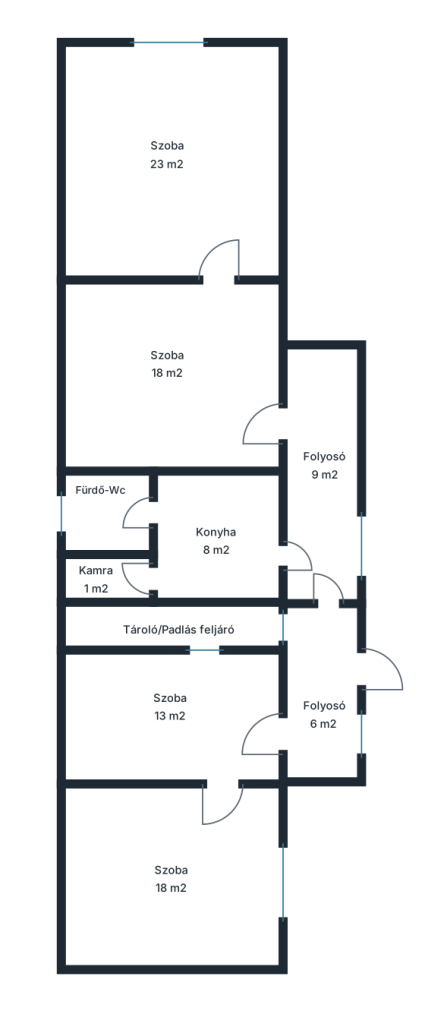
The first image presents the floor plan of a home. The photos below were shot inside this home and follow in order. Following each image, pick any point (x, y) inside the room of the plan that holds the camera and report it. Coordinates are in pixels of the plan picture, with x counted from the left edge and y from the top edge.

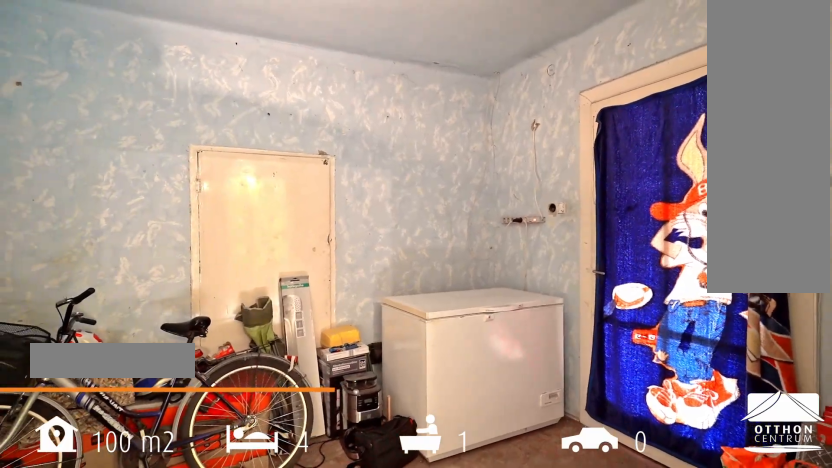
(160, 724)
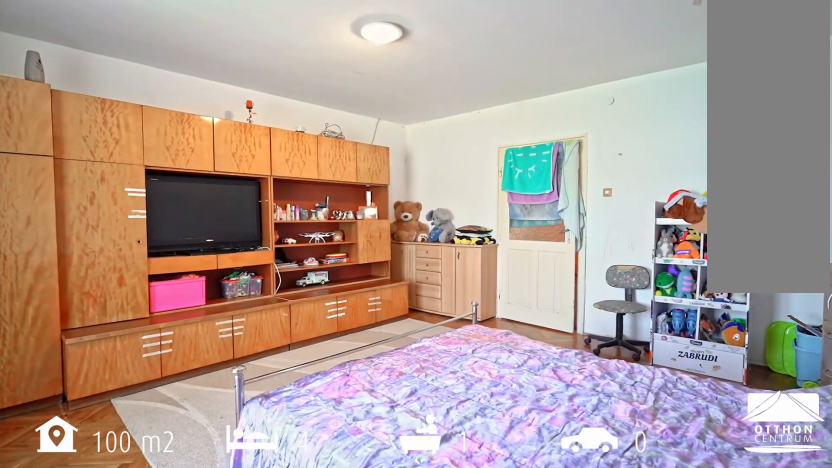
(171, 160)
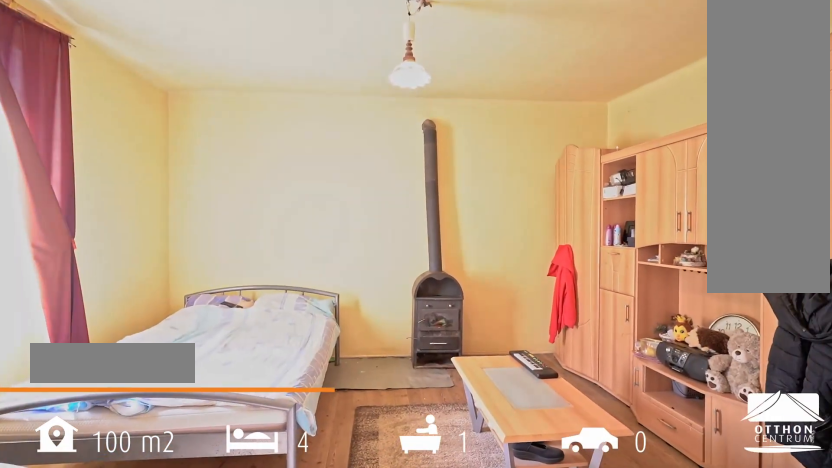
(164, 868)
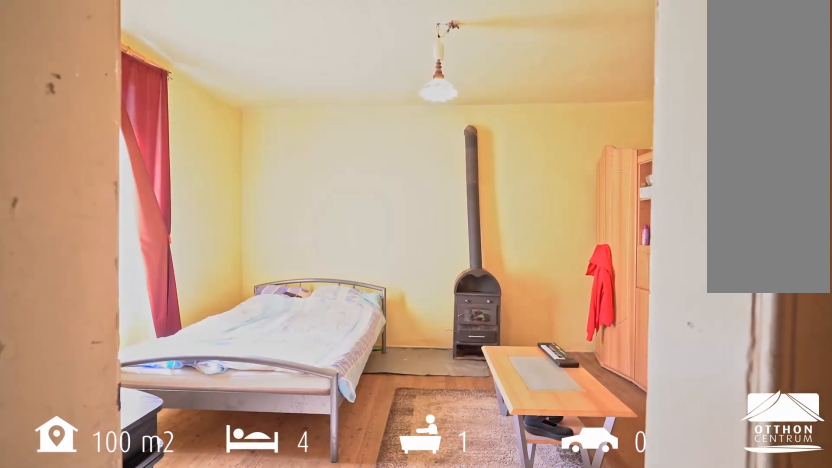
(164, 868)
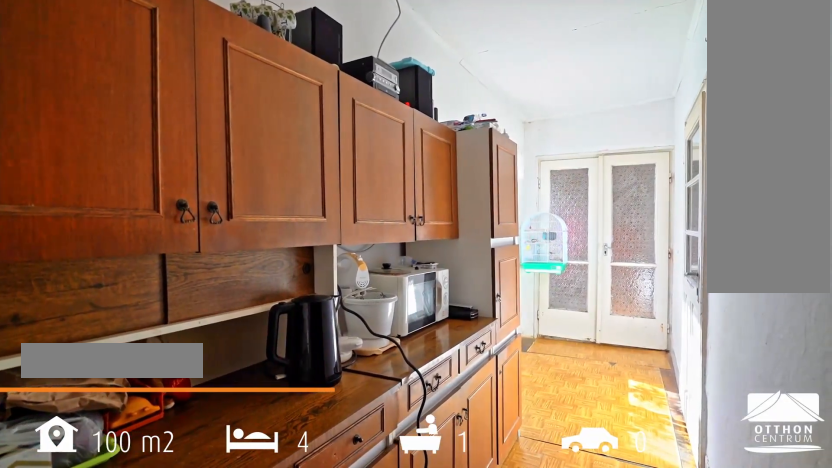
(321, 470)
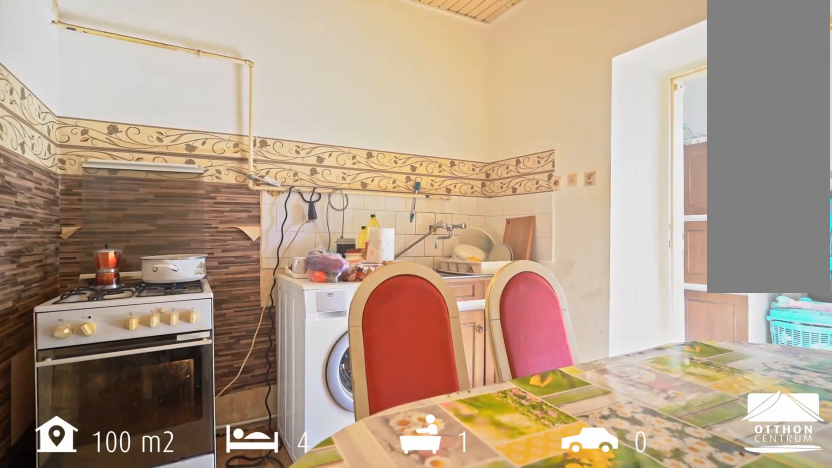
(214, 542)
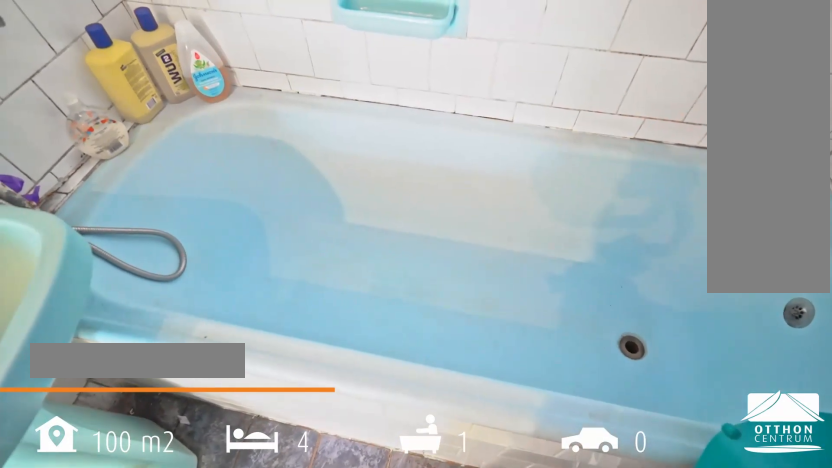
(114, 509)
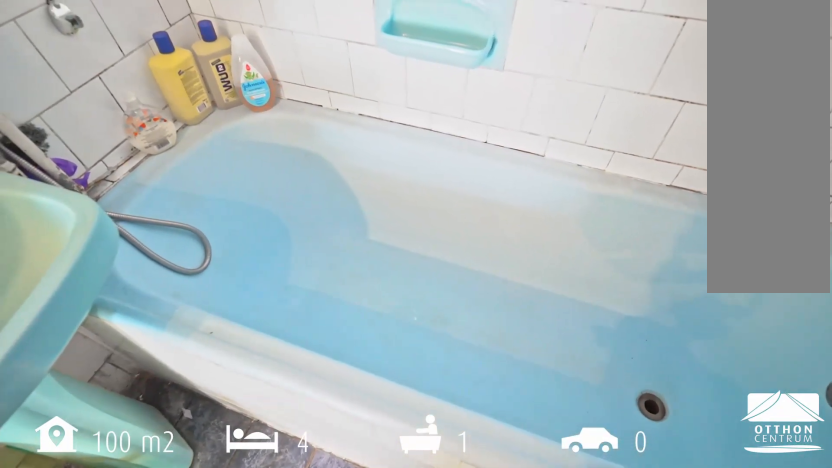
(114, 509)
